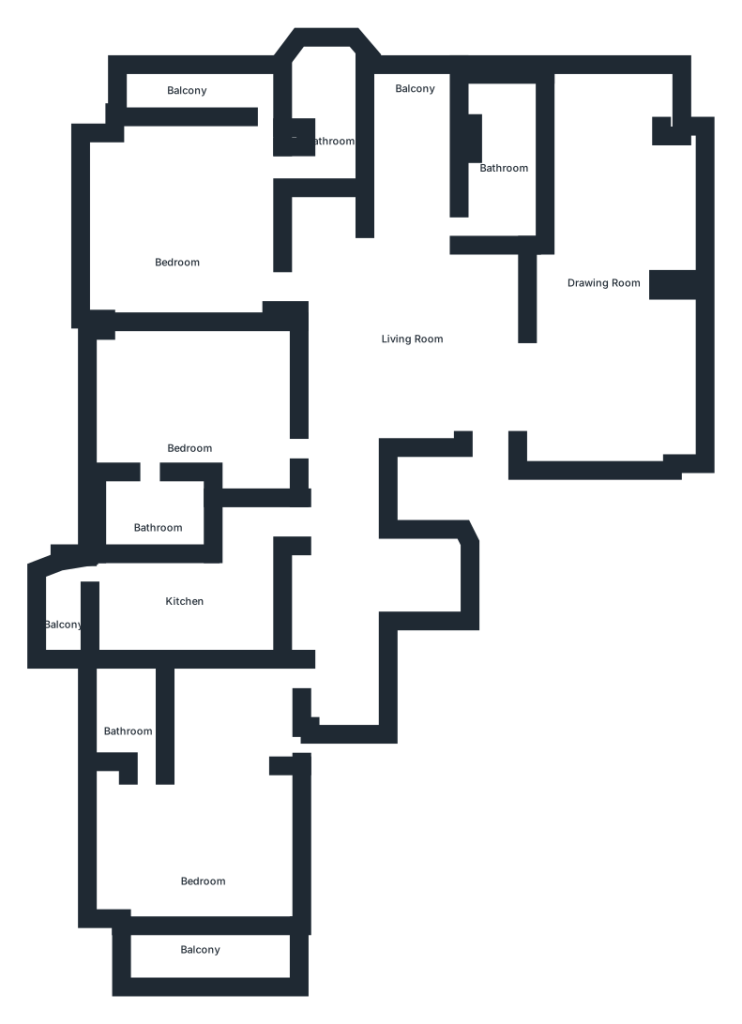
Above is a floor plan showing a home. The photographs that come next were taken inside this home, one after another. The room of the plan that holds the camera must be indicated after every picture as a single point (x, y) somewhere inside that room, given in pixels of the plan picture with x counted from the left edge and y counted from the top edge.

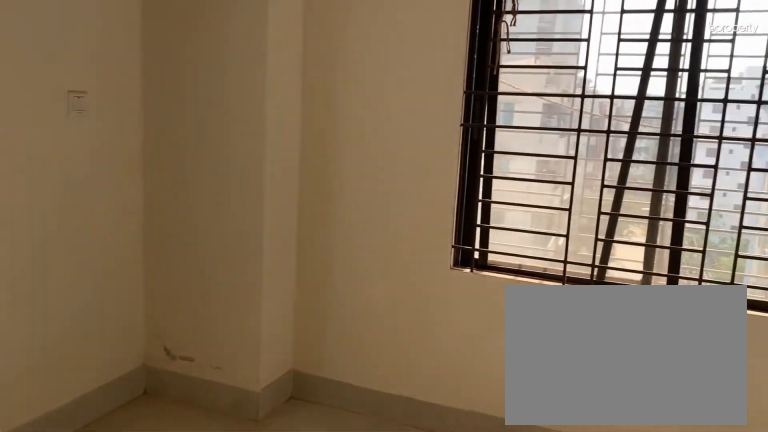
(182, 242)
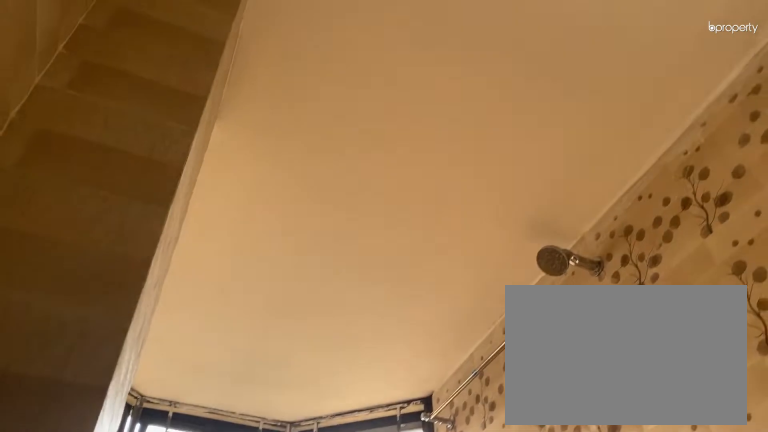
(336, 133)
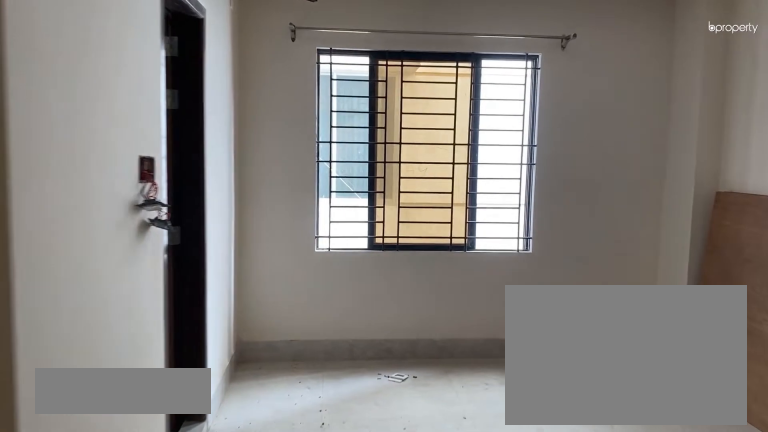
(189, 418)
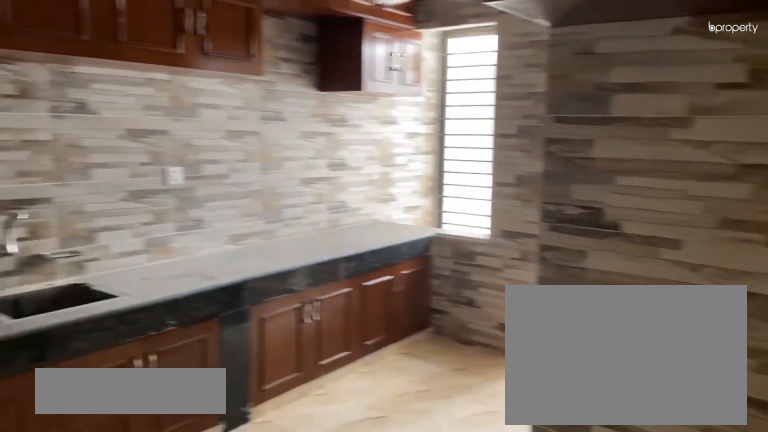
(180, 617)
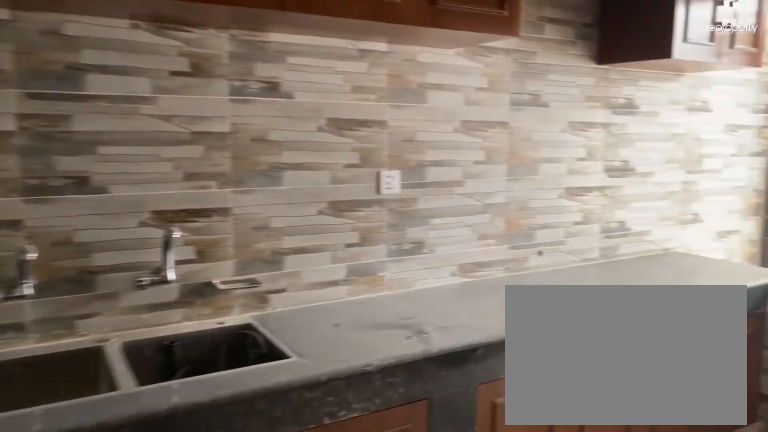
(178, 617)
